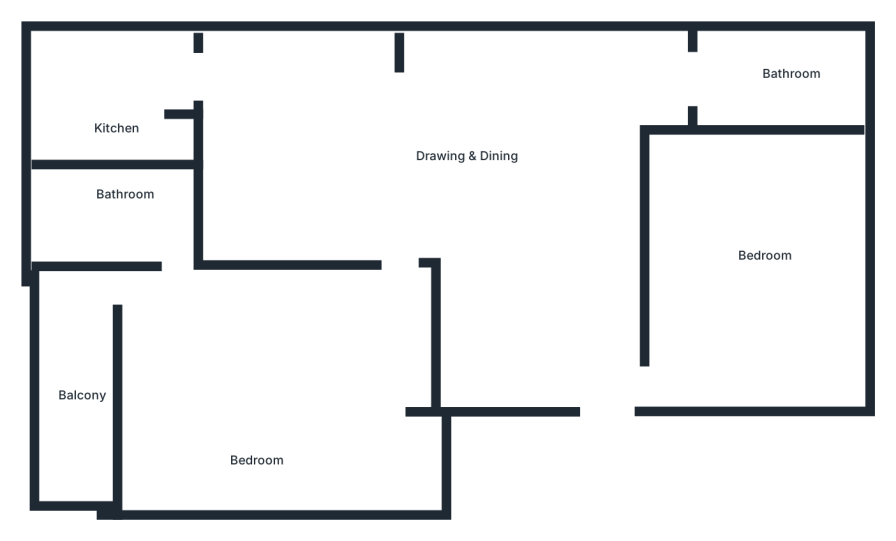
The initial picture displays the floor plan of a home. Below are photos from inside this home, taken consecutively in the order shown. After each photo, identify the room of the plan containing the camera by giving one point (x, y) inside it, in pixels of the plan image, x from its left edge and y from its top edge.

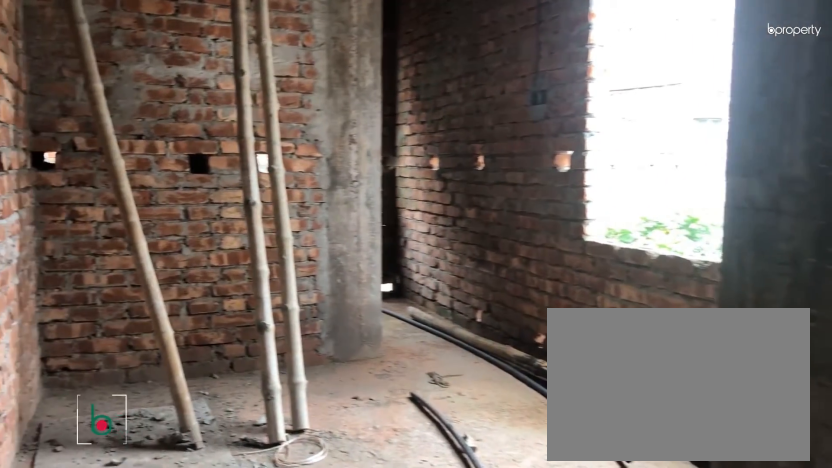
(470, 176)
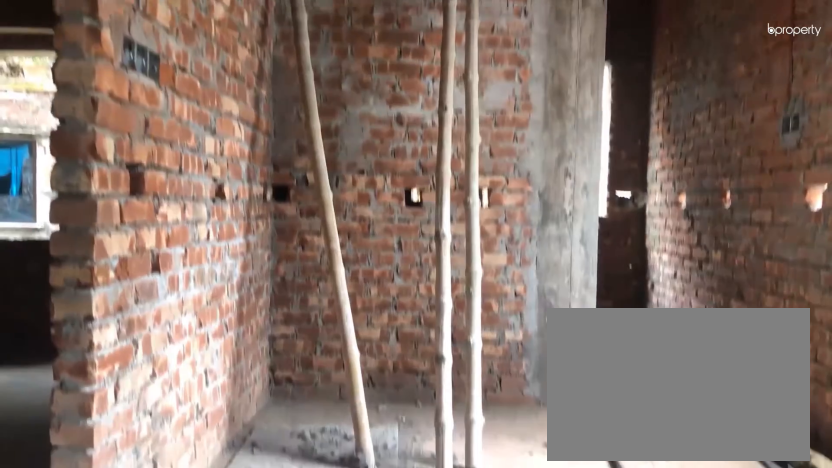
(469, 176)
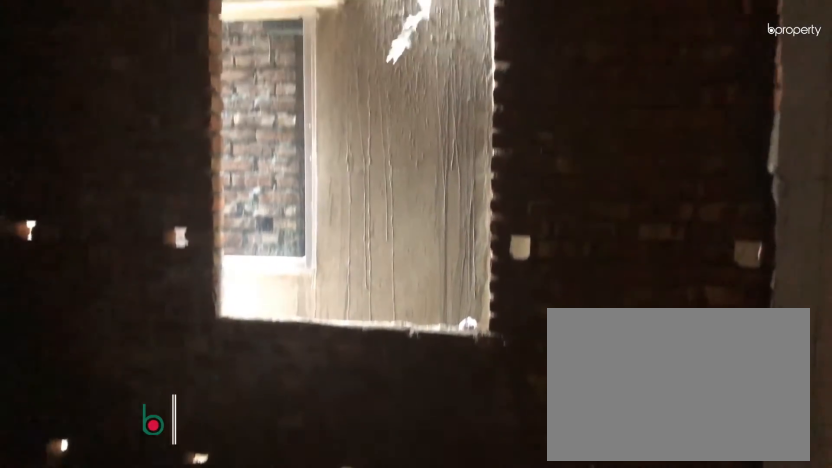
(760, 252)
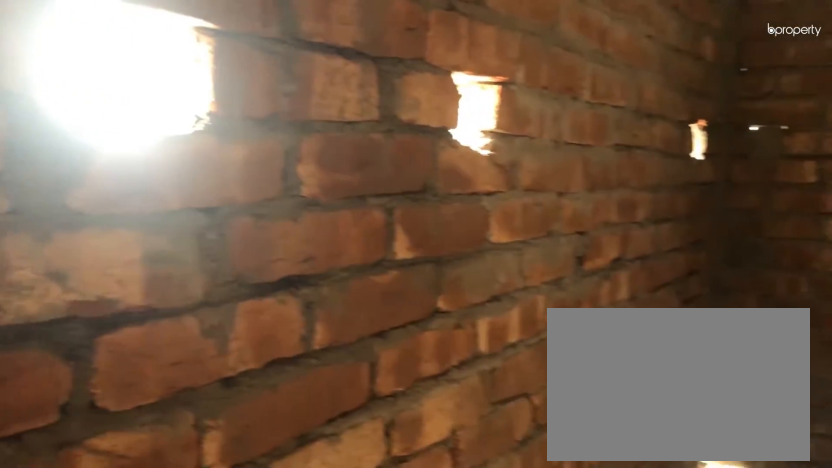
(780, 88)
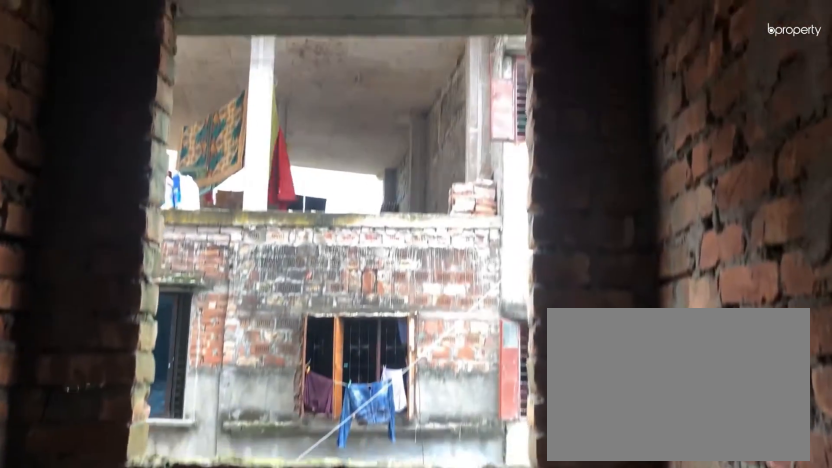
(121, 119)
